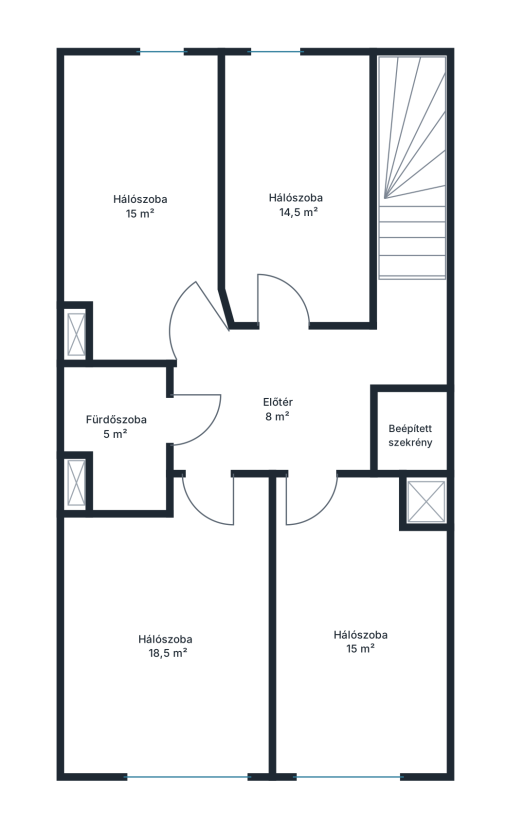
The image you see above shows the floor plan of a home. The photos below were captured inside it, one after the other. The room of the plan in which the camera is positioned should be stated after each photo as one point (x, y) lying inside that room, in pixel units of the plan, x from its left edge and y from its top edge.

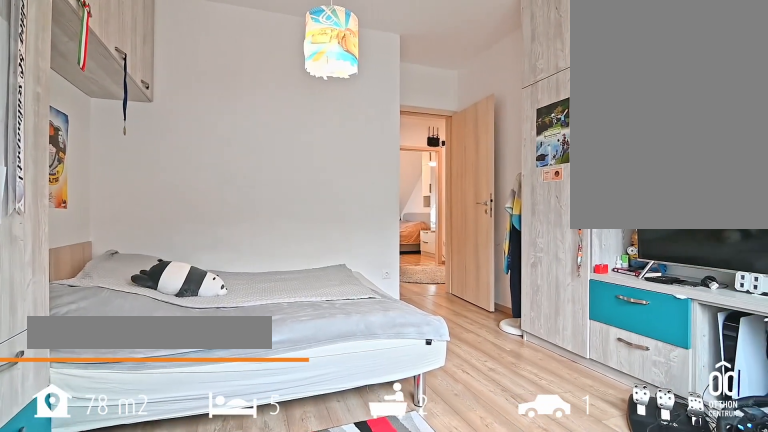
(165, 644)
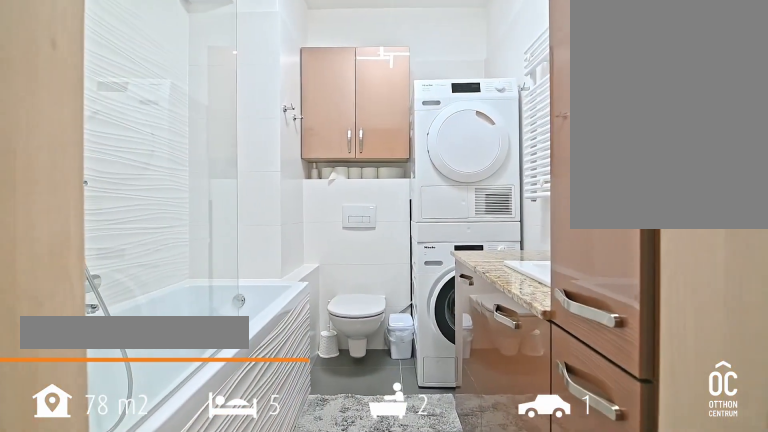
(117, 429)
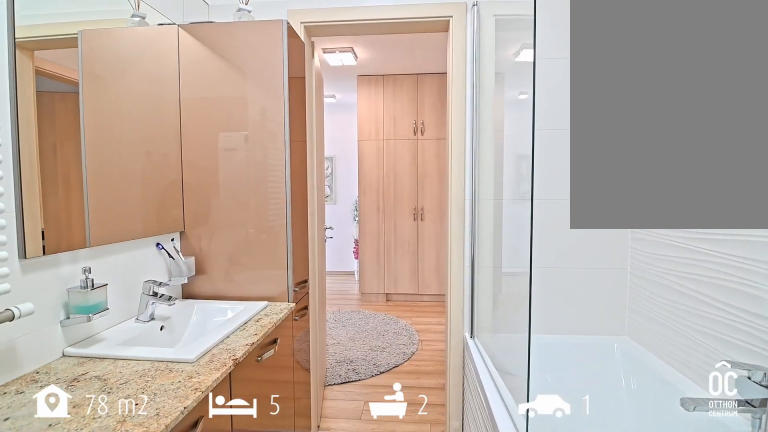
(117, 429)
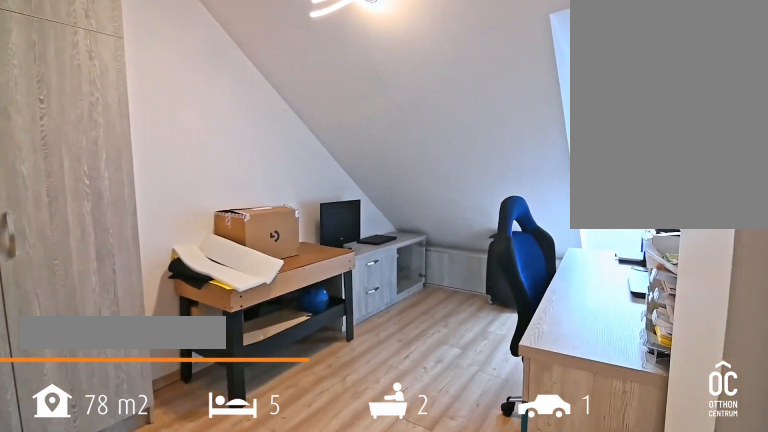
(141, 201)
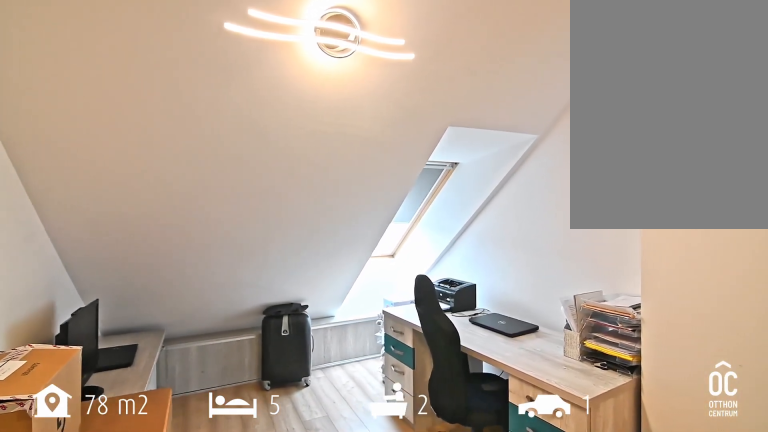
(141, 201)
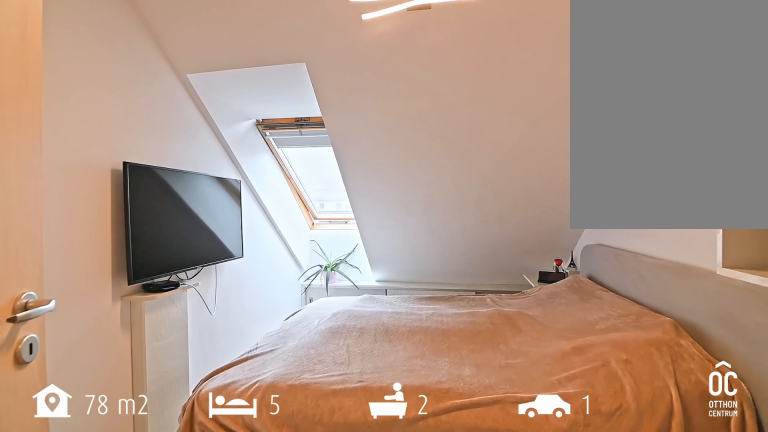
(297, 190)
